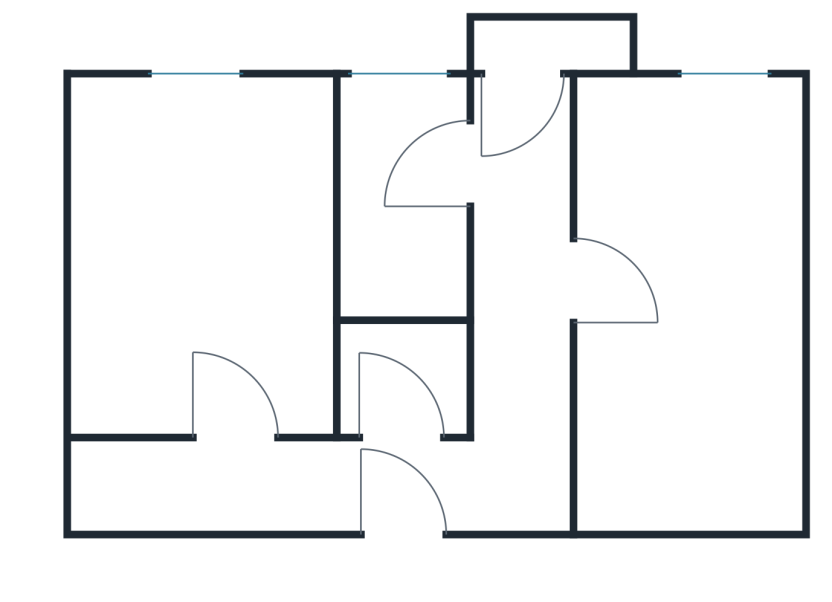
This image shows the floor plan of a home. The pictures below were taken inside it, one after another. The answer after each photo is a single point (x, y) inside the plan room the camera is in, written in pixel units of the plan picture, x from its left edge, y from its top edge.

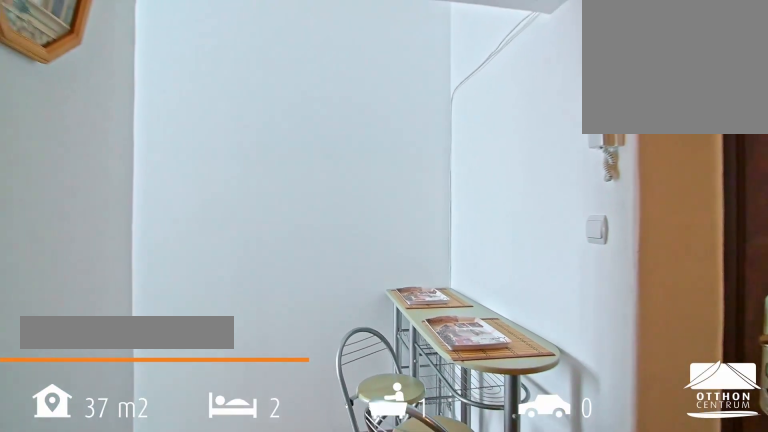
(405, 508)
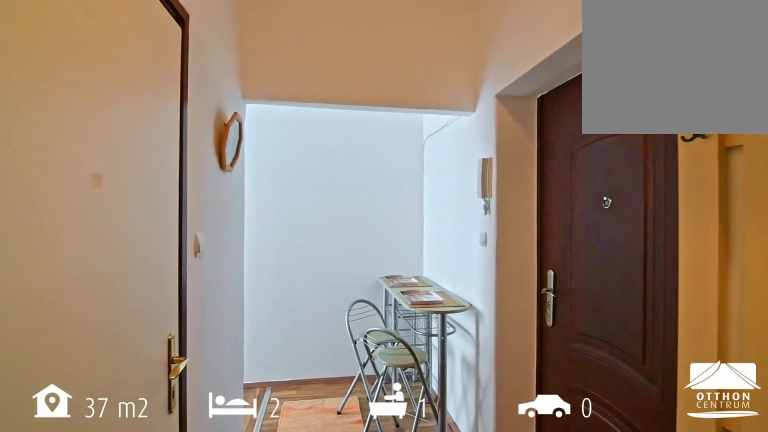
(405, 508)
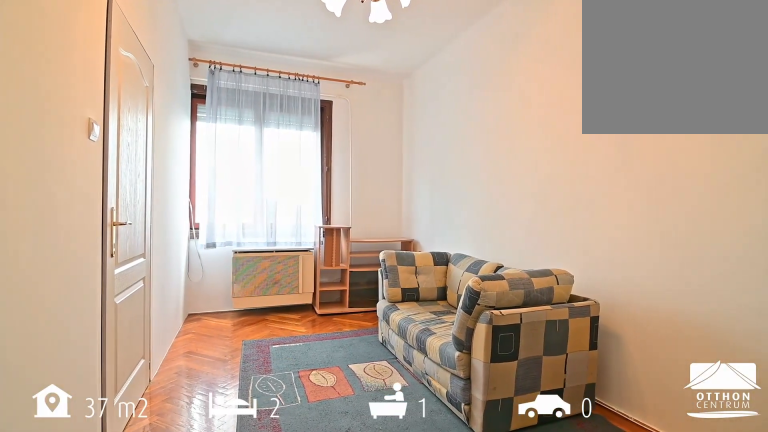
(689, 379)
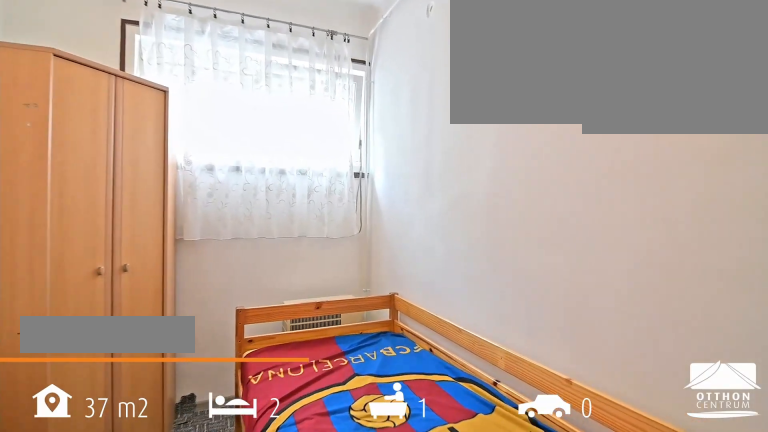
(207, 268)
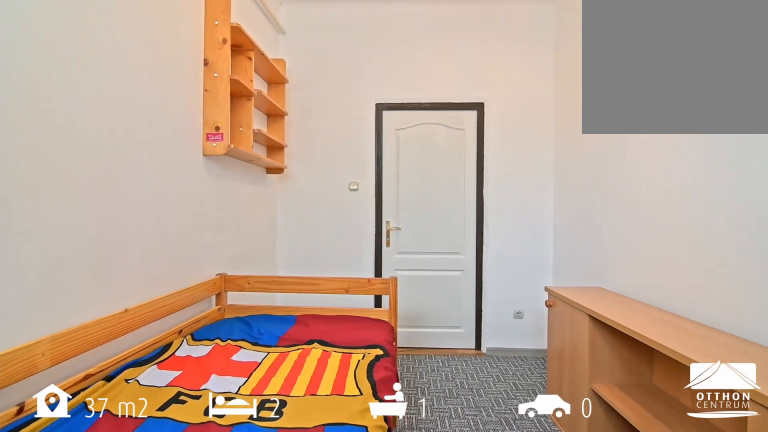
(206, 268)
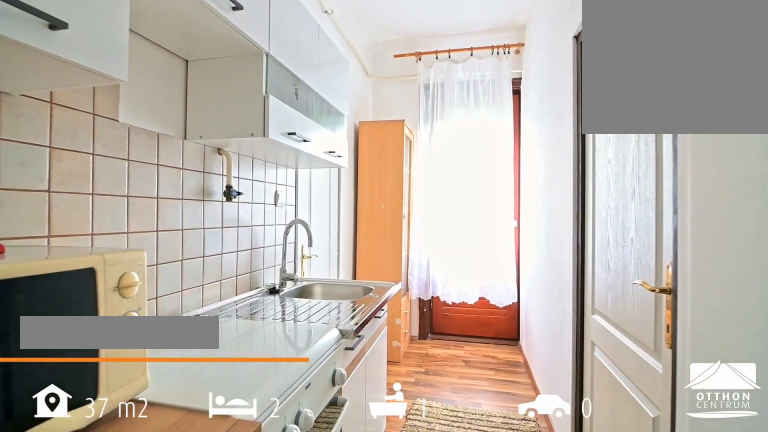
(521, 268)
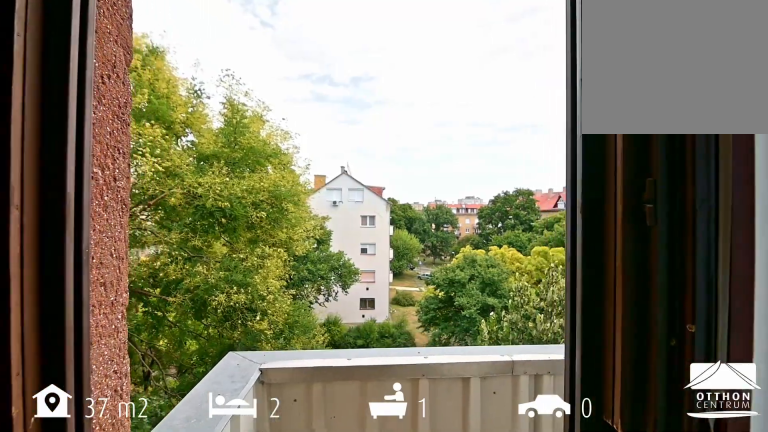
(549, 49)
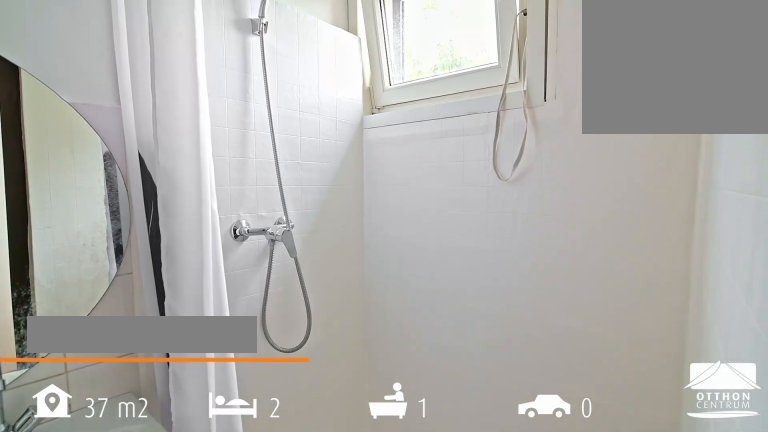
(402, 168)
